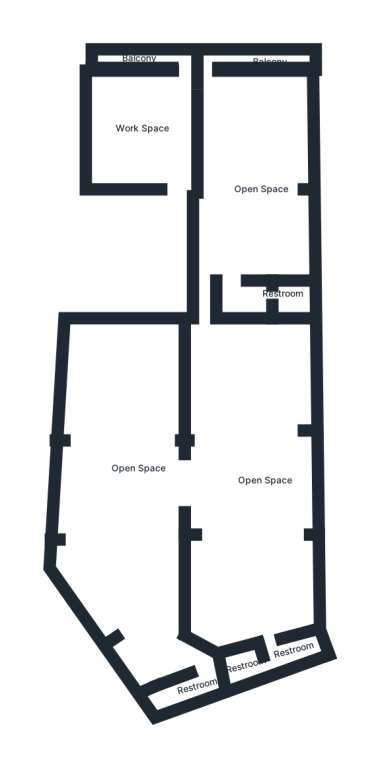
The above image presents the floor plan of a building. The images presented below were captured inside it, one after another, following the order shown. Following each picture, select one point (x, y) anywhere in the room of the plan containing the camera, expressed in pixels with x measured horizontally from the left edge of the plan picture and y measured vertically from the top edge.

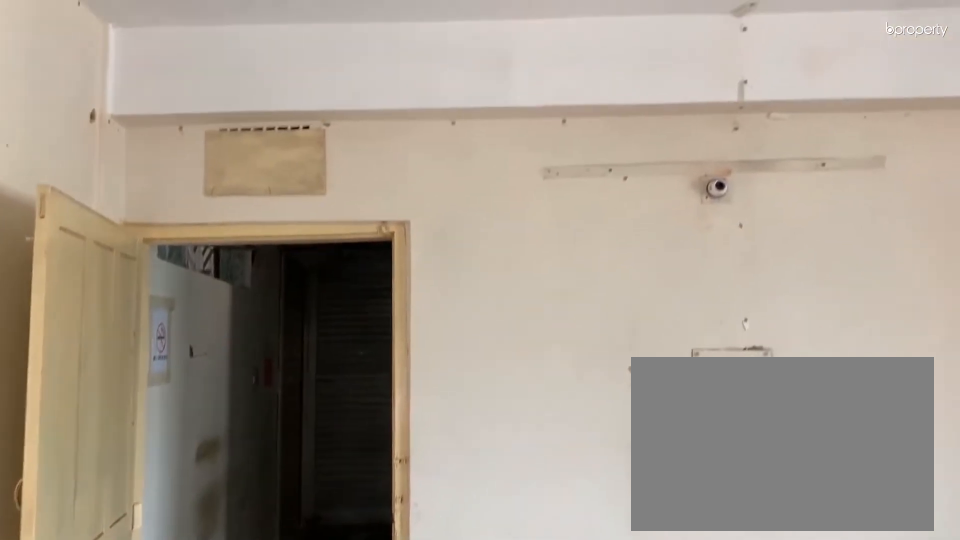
(151, 117)
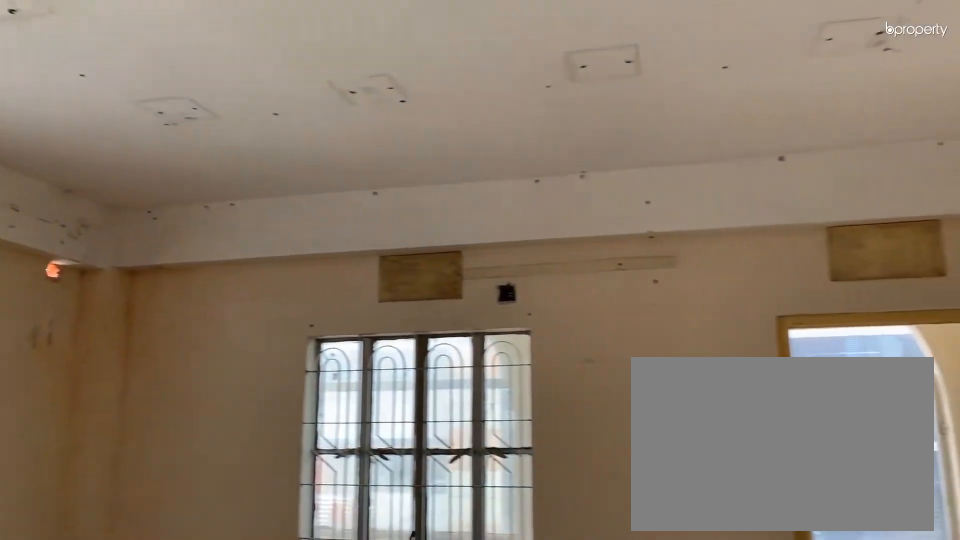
(151, 117)
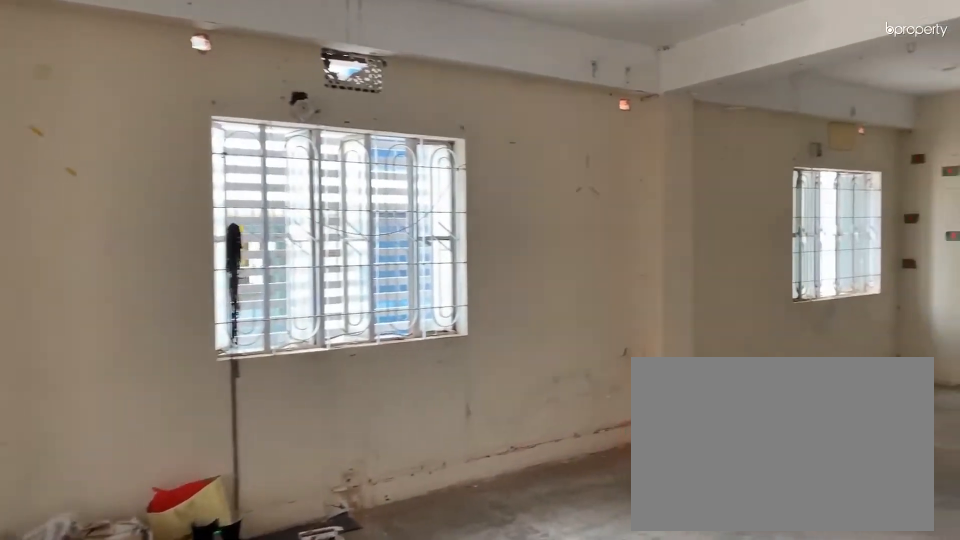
(262, 185)
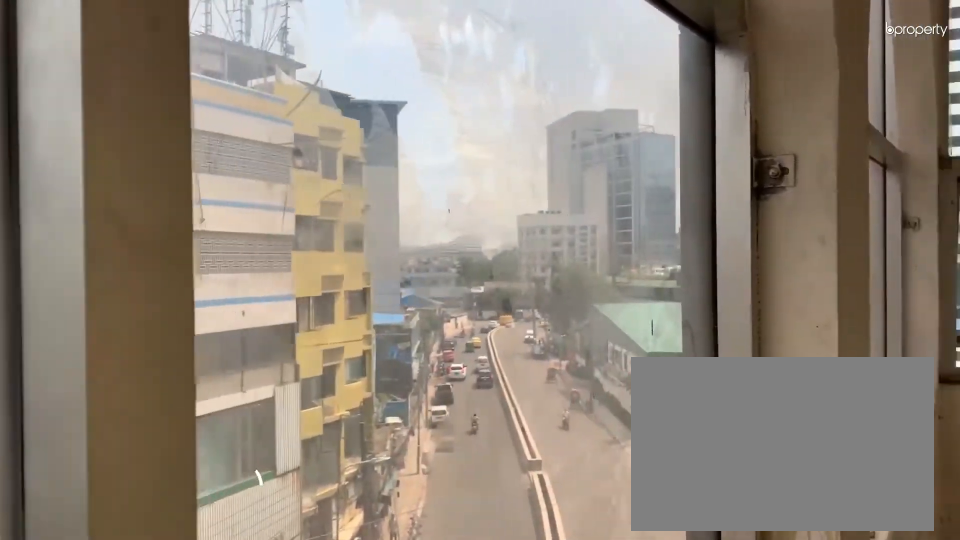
(238, 57)
